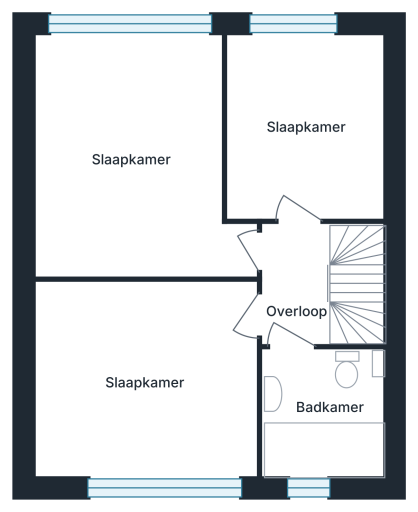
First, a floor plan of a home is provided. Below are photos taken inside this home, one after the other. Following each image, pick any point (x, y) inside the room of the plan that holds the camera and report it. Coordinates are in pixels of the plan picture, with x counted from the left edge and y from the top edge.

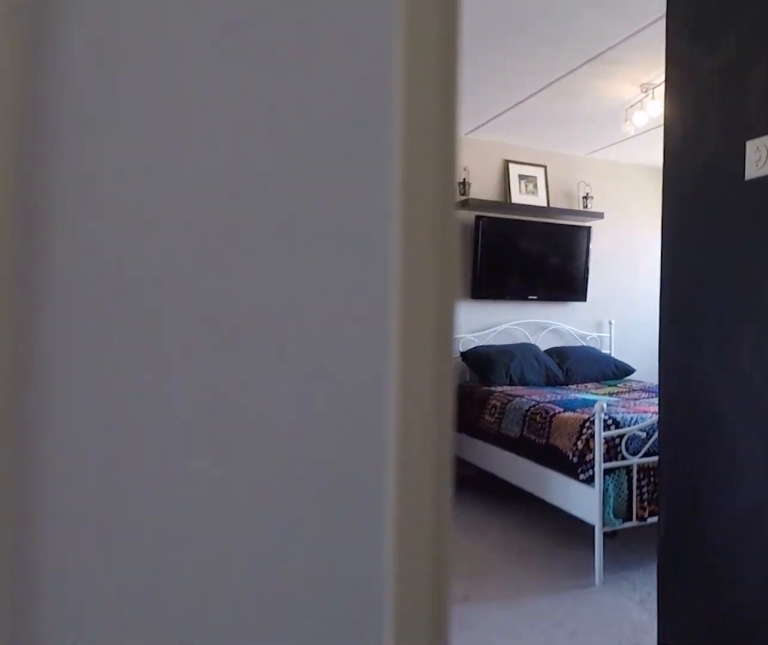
(295, 283)
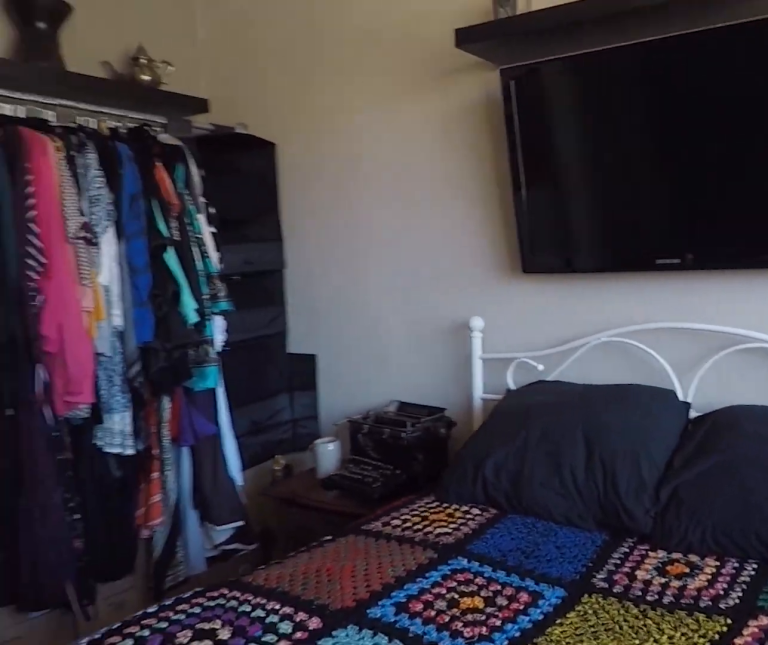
(87, 95)
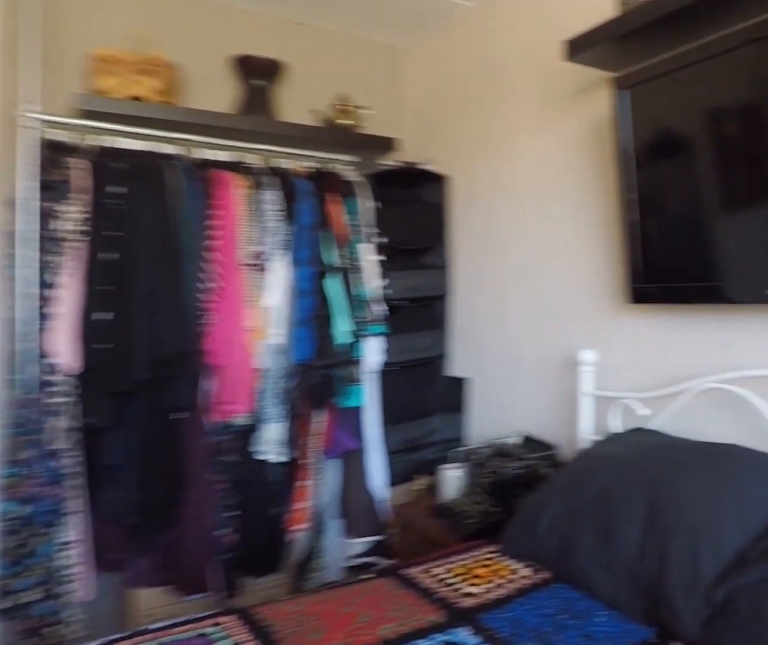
(87, 95)
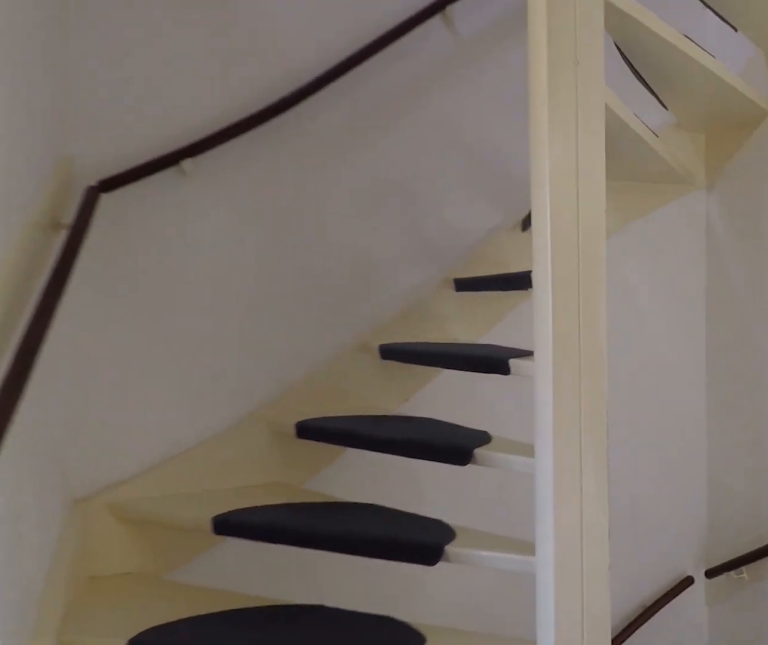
(295, 283)
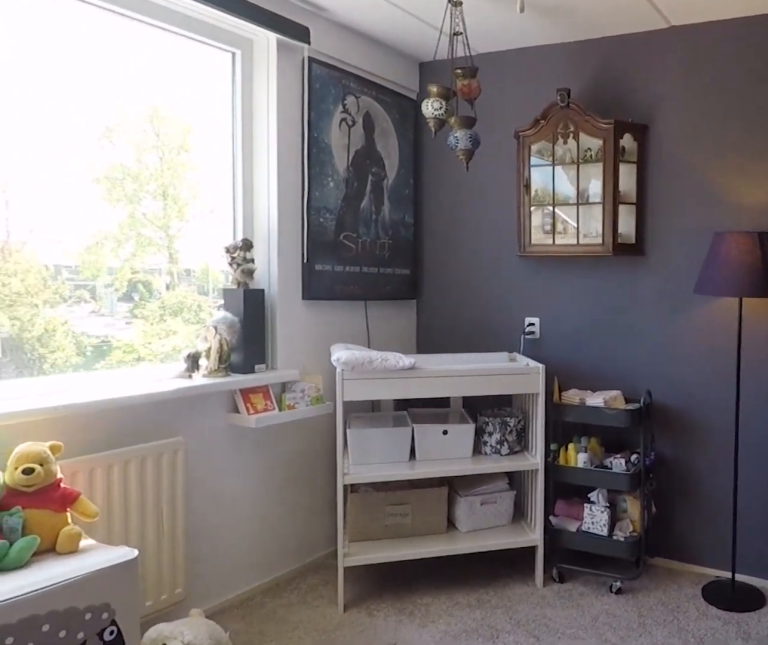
(143, 394)
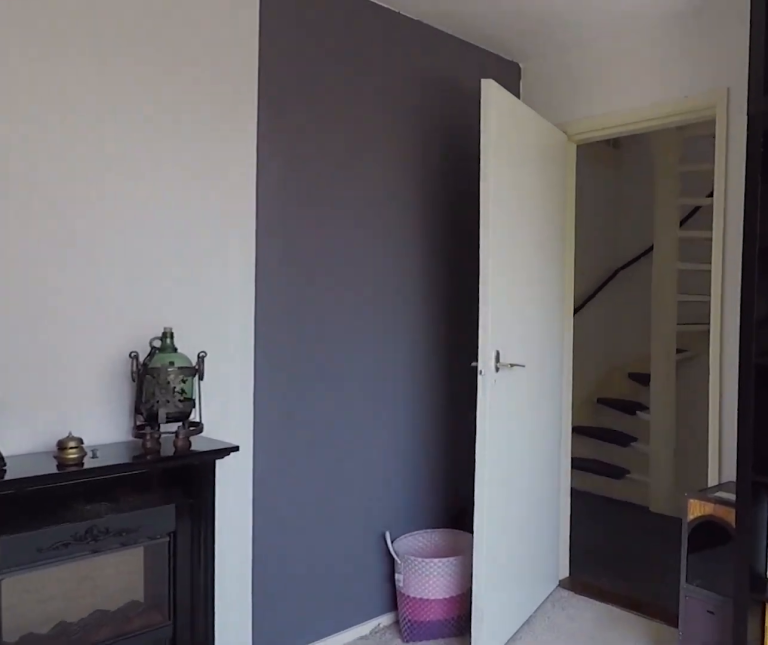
(143, 394)
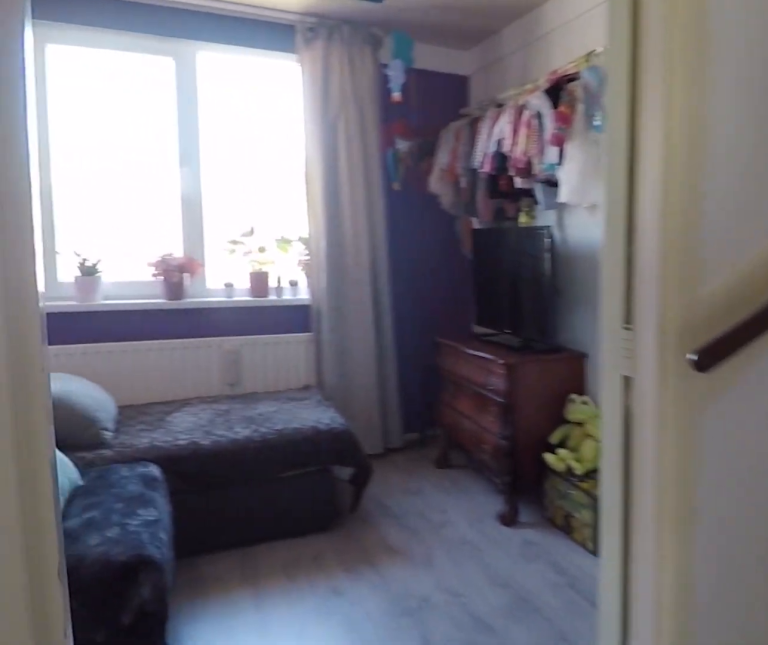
(295, 283)
